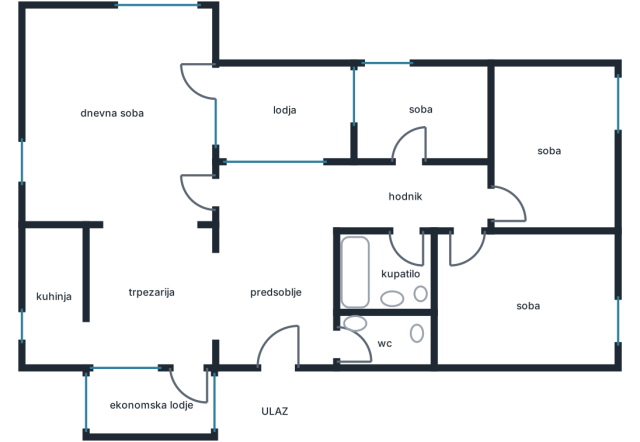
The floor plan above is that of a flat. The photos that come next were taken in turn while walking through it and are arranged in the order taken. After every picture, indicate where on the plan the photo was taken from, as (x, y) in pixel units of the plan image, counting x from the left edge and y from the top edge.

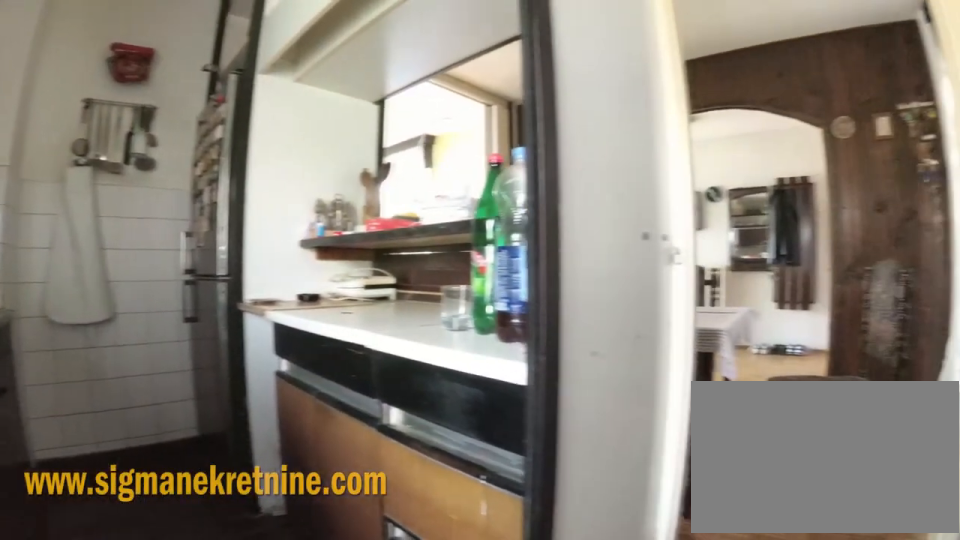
(35, 355)
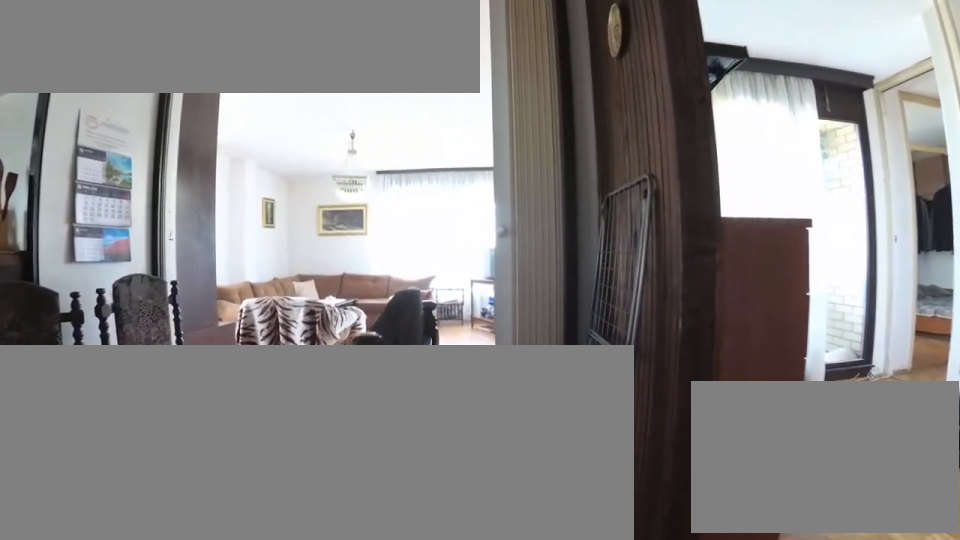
(180, 314)
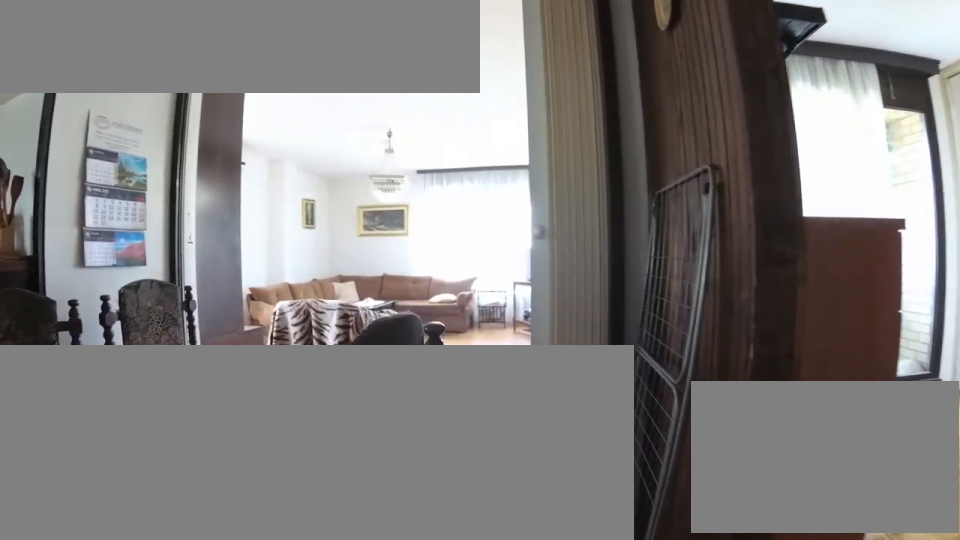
(180, 305)
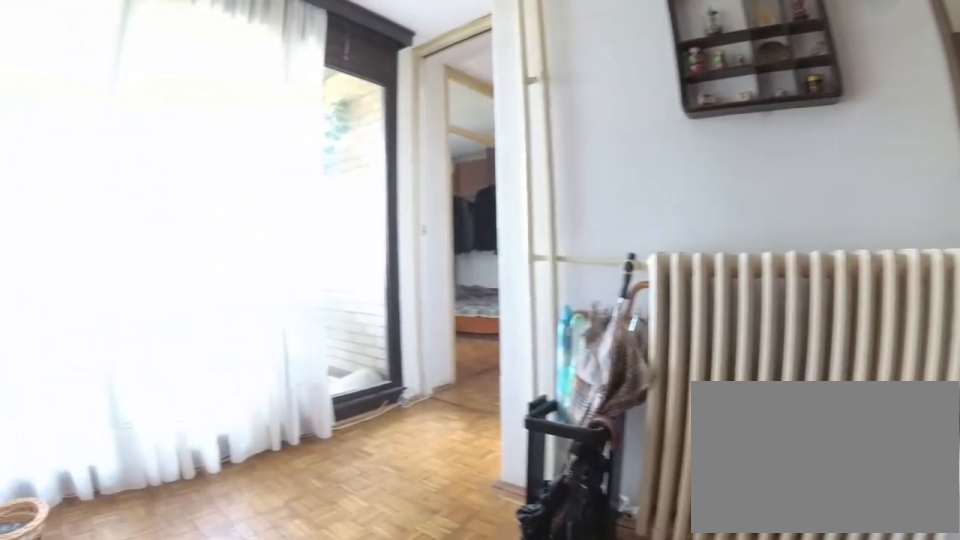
(235, 291)
